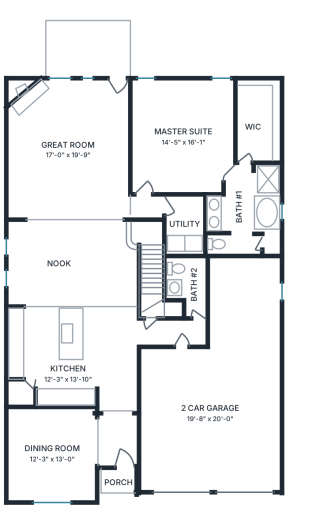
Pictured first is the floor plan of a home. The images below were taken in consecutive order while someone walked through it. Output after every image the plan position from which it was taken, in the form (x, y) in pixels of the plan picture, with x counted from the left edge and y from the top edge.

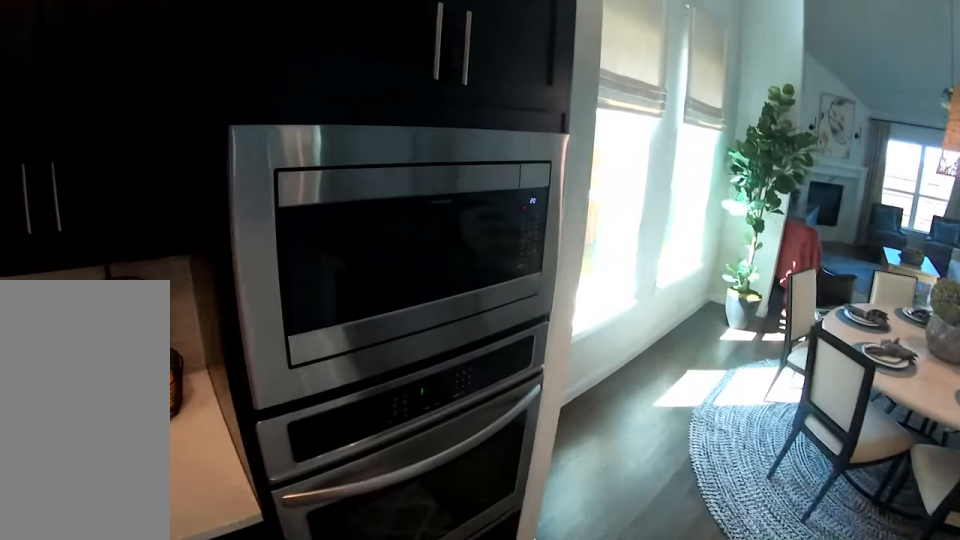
(47, 339)
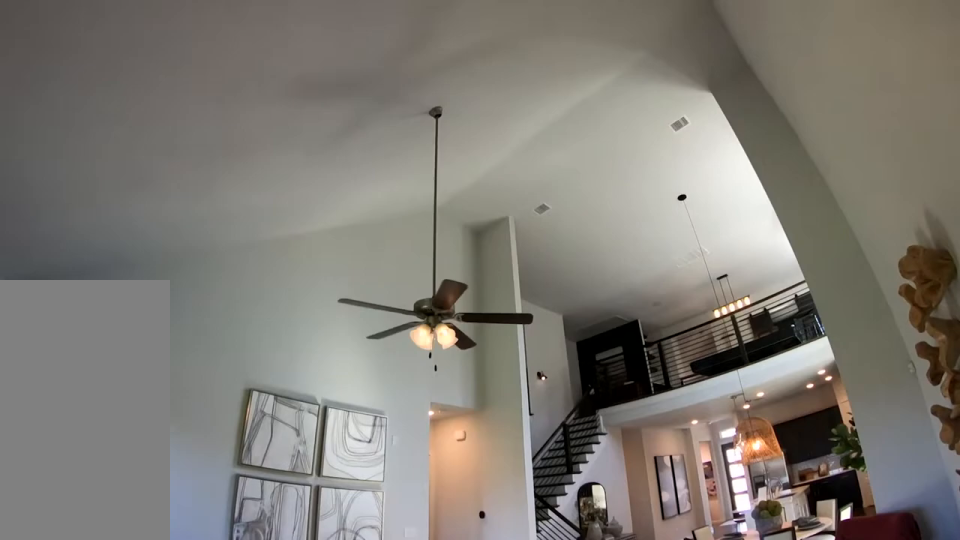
(35, 109)
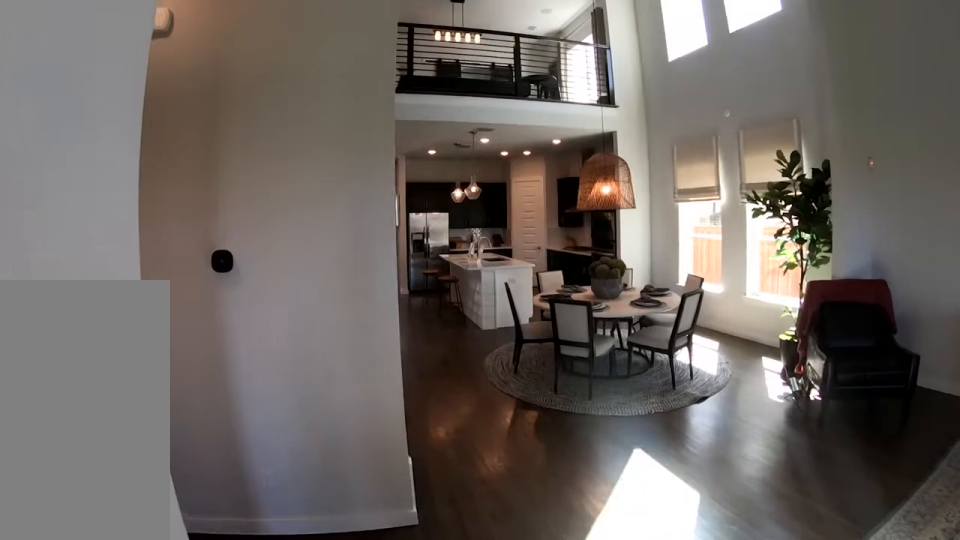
(108, 151)
